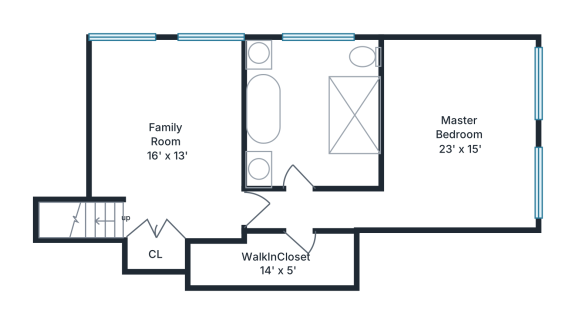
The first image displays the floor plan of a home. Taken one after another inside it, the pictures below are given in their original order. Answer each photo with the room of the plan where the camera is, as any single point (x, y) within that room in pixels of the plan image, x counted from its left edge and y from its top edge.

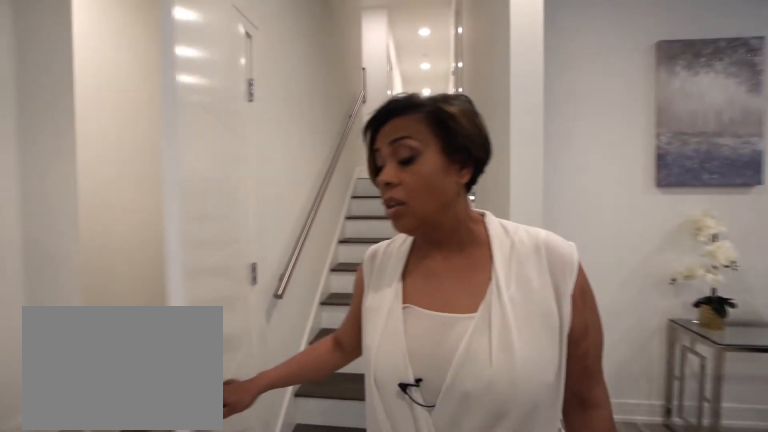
(168, 136)
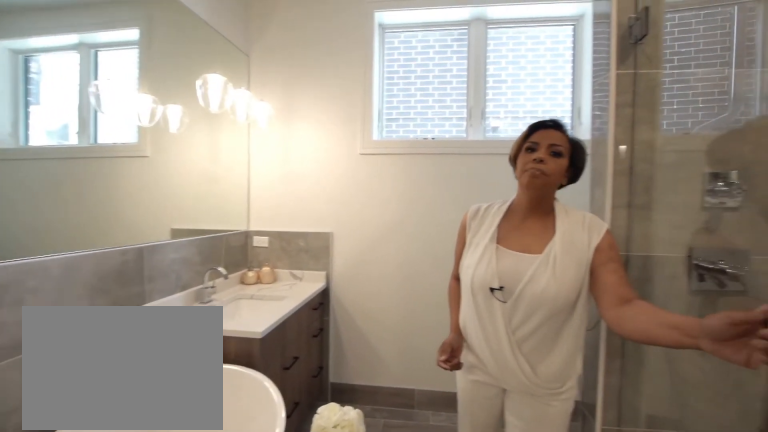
(313, 114)
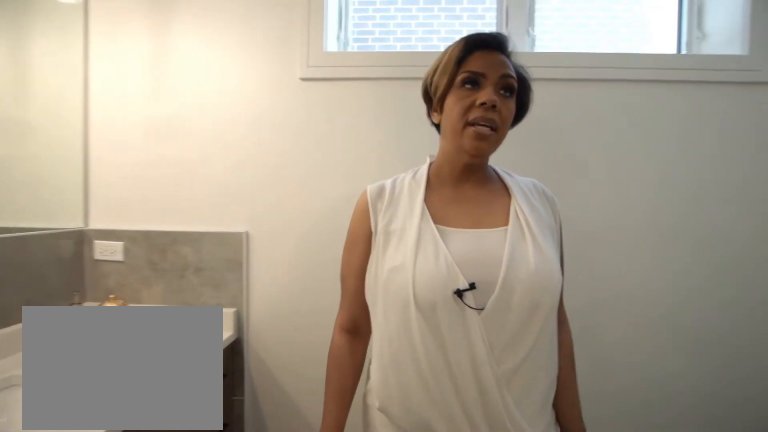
(313, 114)
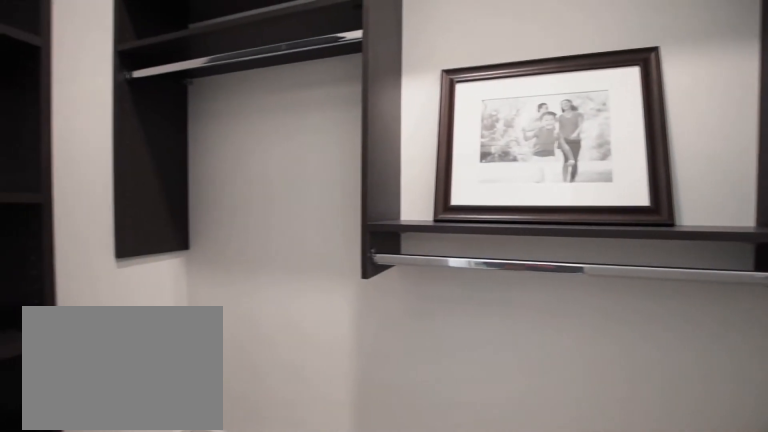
(274, 260)
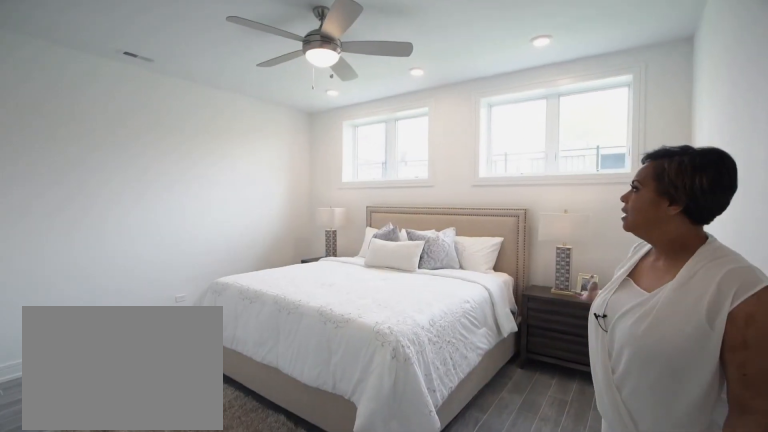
(461, 133)
